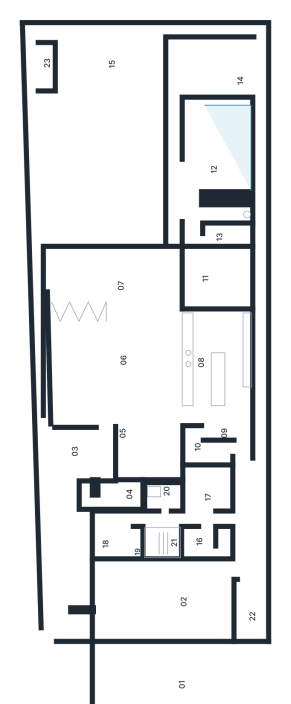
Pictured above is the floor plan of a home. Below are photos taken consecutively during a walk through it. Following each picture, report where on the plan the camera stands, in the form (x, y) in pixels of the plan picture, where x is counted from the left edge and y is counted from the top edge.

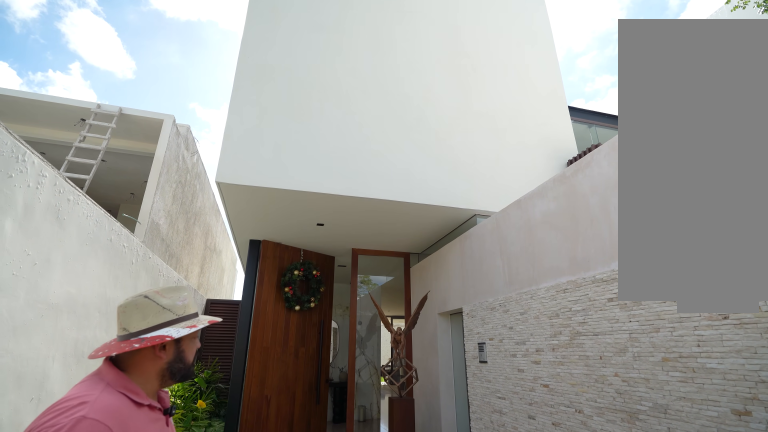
(74, 538)
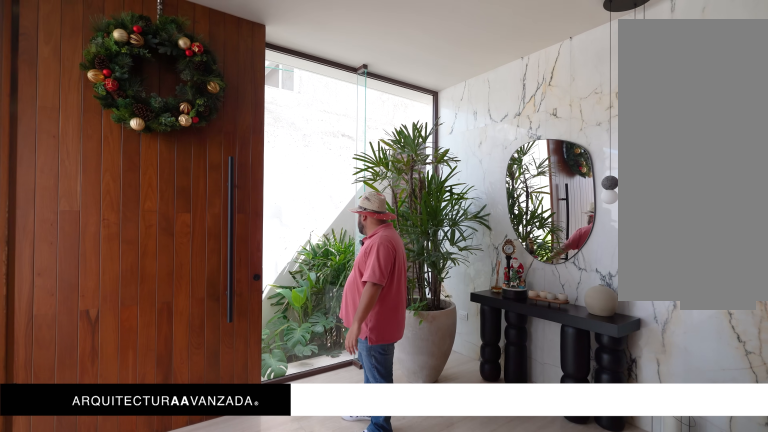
(98, 467)
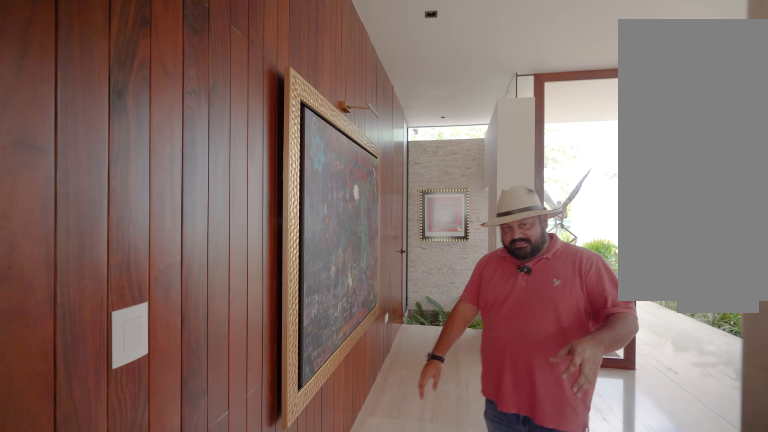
(99, 449)
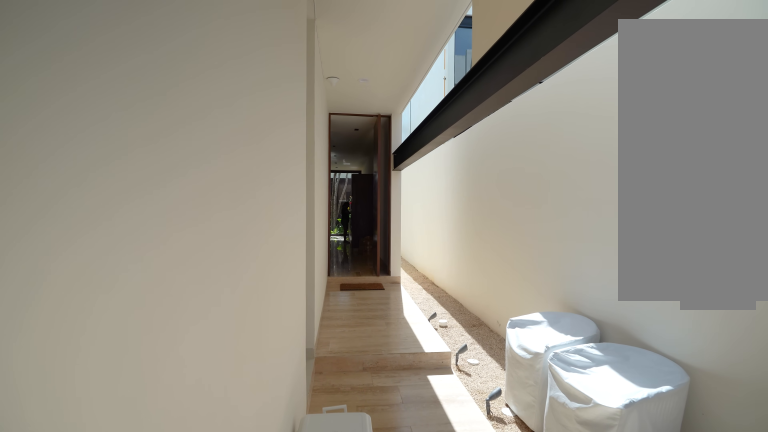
(243, 570)
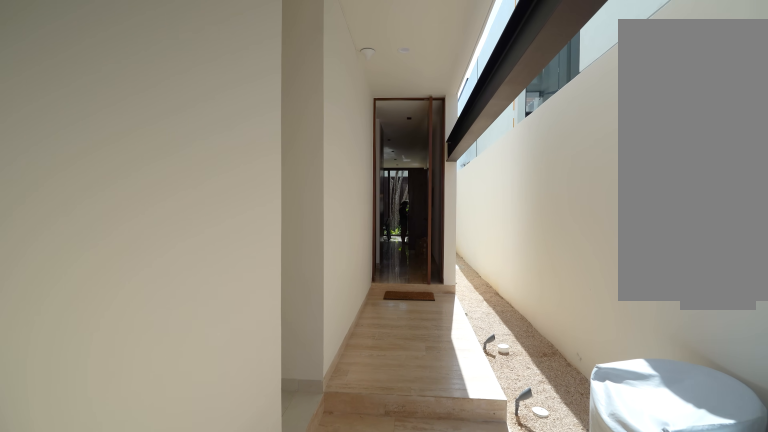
(243, 570)
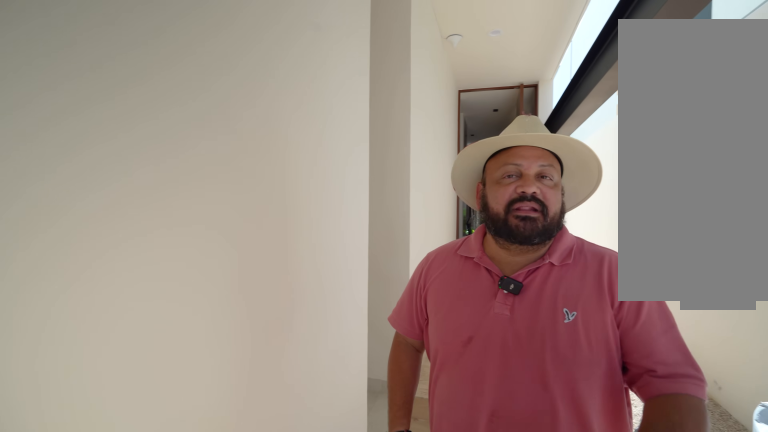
(244, 537)
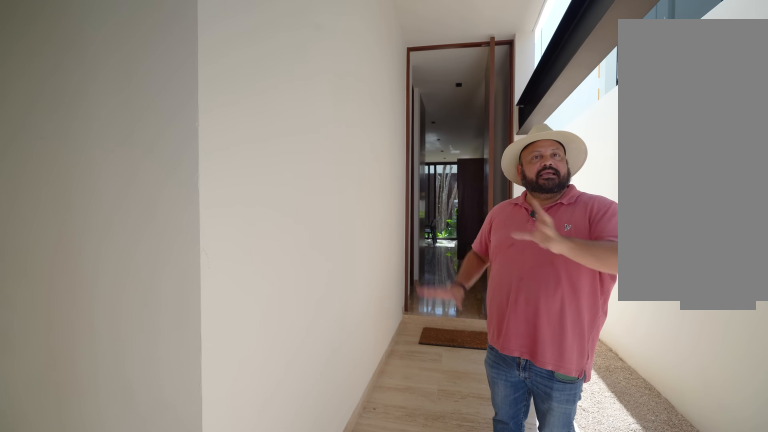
(241, 516)
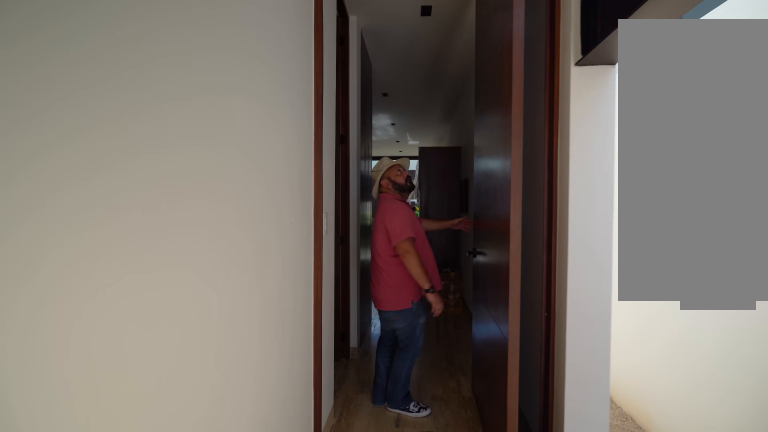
(244, 502)
